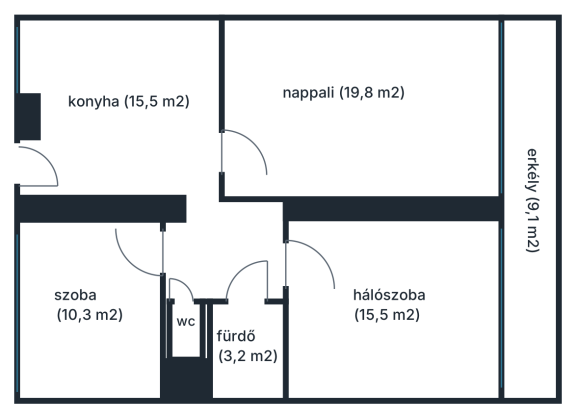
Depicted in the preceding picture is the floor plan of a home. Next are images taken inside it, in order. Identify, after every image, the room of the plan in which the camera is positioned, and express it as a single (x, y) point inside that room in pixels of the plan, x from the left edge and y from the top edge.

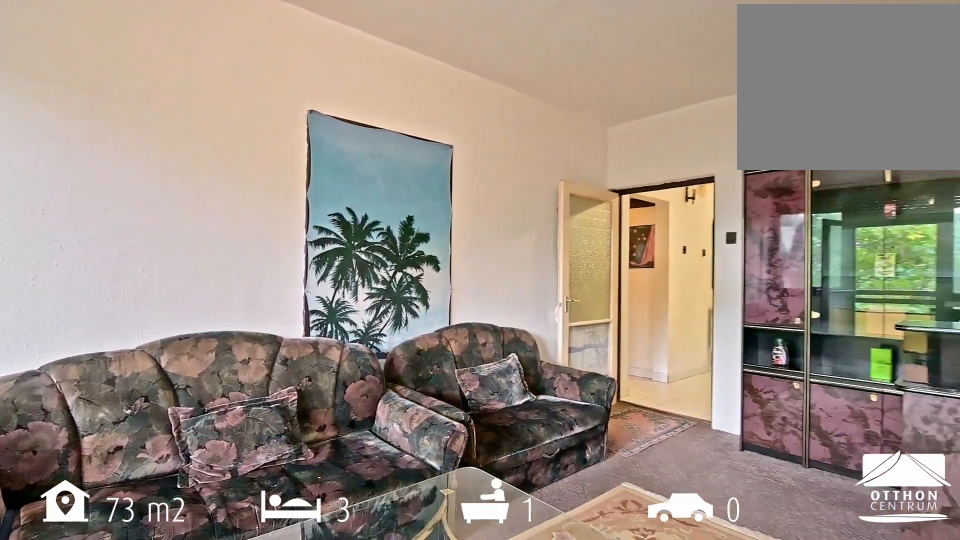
(360, 109)
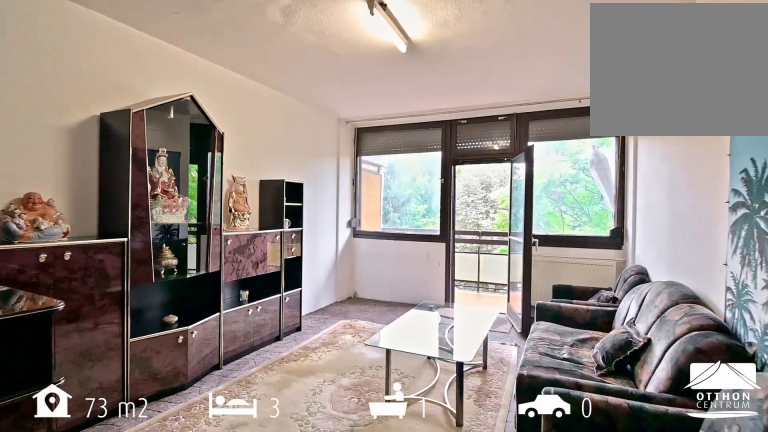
(360, 109)
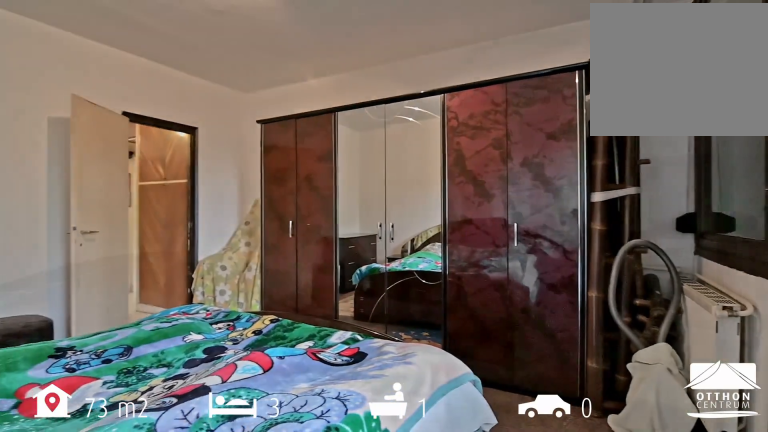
(396, 307)
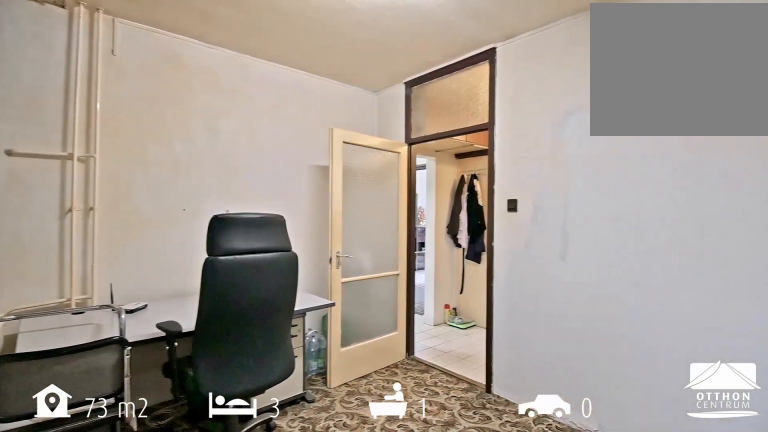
(90, 308)
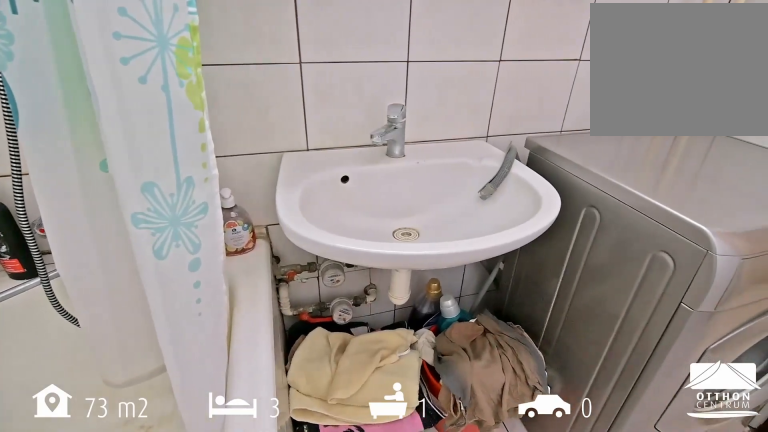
(247, 347)
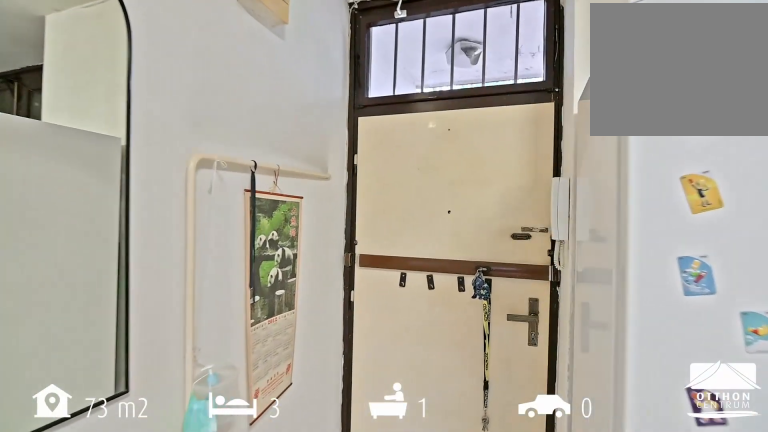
(122, 109)
